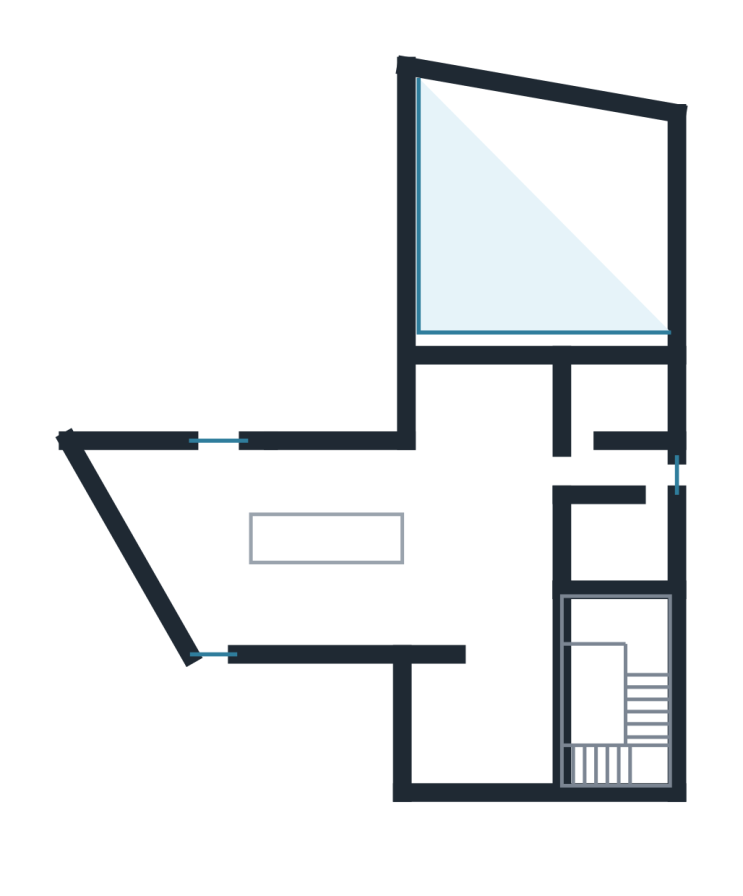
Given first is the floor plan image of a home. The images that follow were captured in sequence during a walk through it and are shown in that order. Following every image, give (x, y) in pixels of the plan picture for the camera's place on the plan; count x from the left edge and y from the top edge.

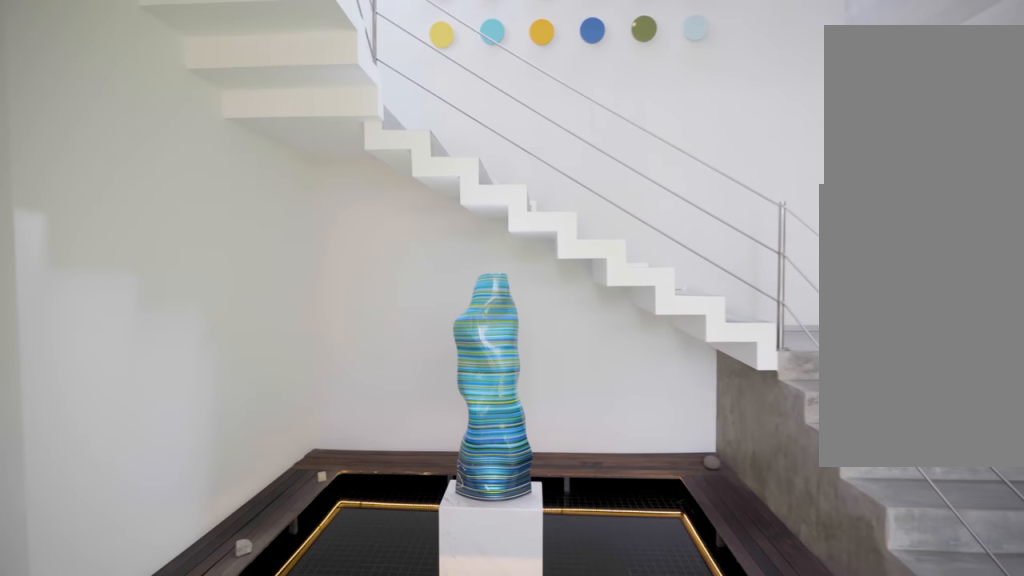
(520, 665)
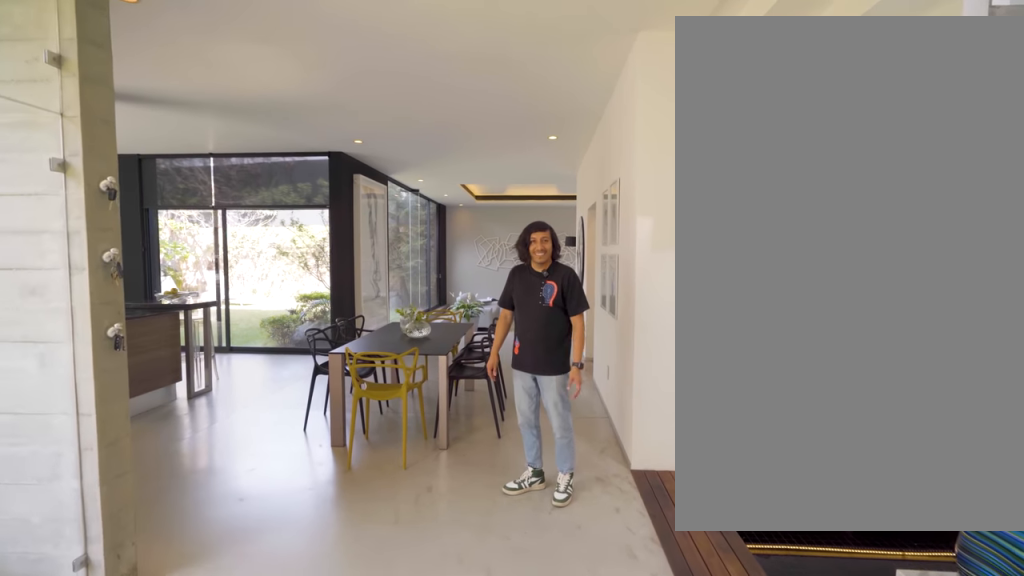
(519, 710)
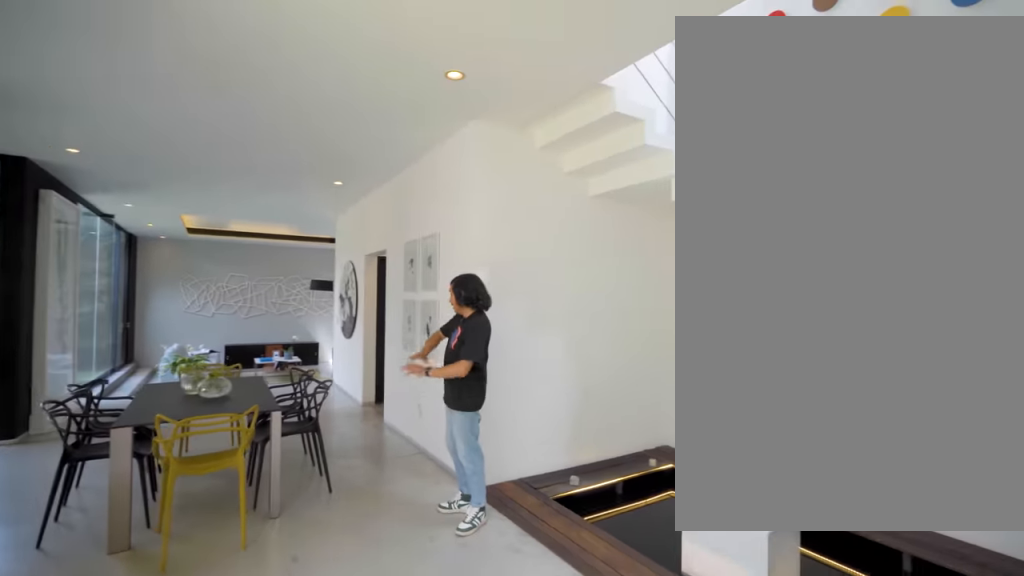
(512, 649)
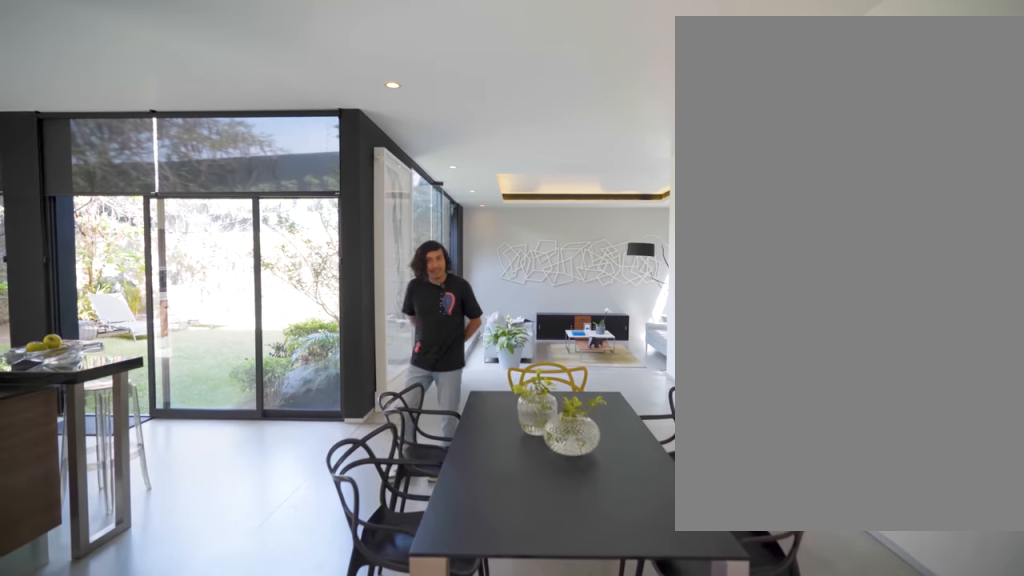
(485, 622)
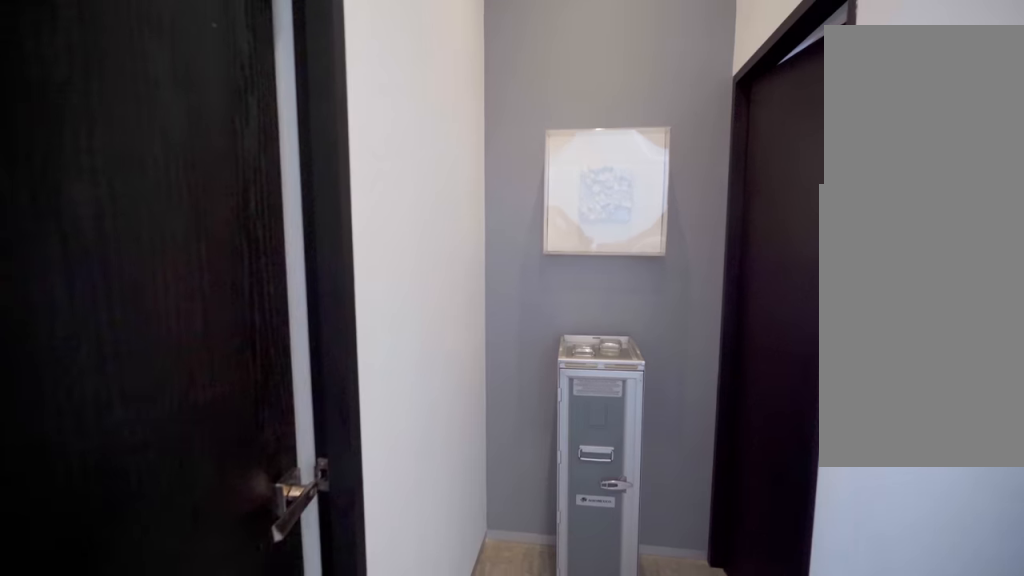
(647, 475)
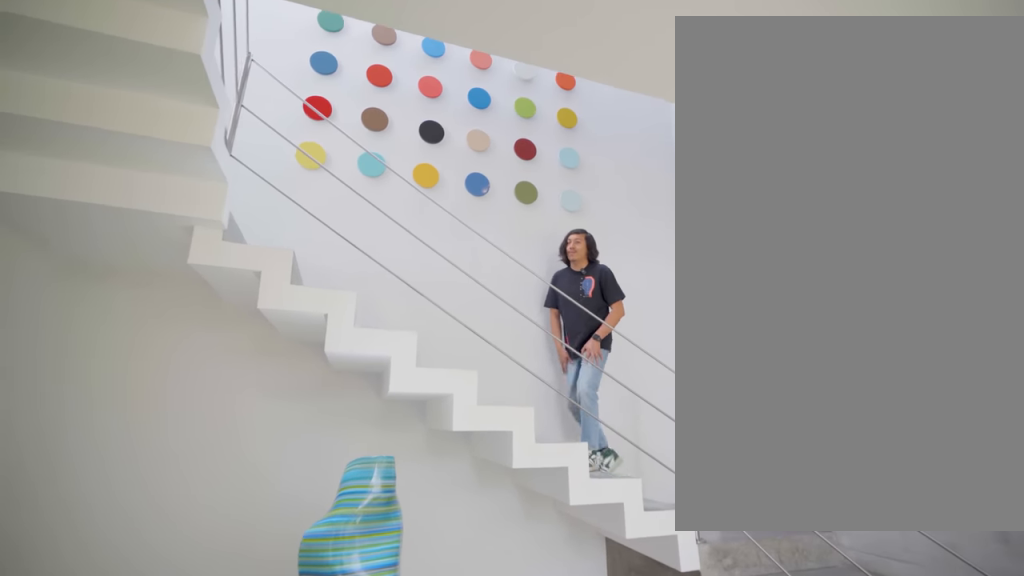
(527, 678)
